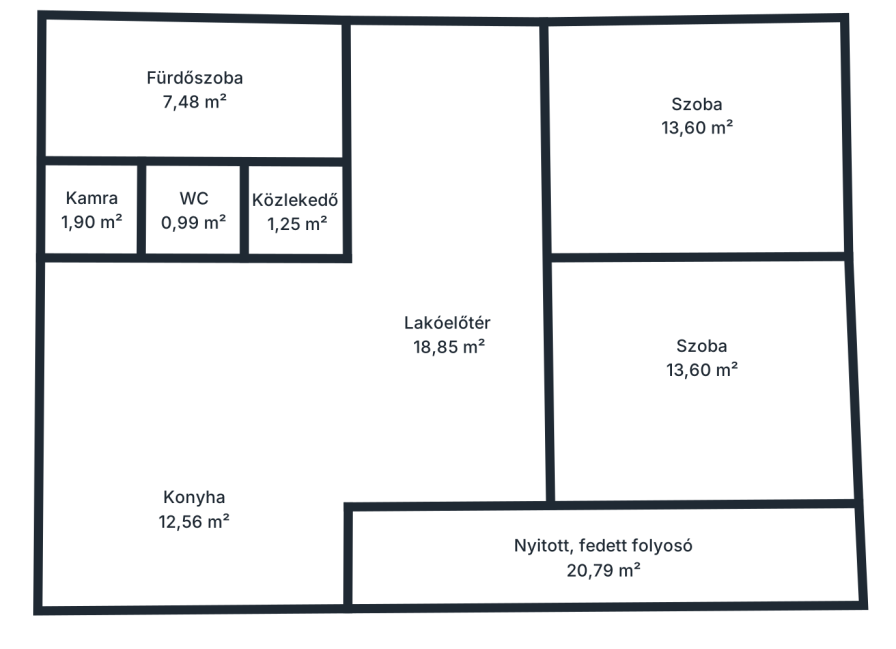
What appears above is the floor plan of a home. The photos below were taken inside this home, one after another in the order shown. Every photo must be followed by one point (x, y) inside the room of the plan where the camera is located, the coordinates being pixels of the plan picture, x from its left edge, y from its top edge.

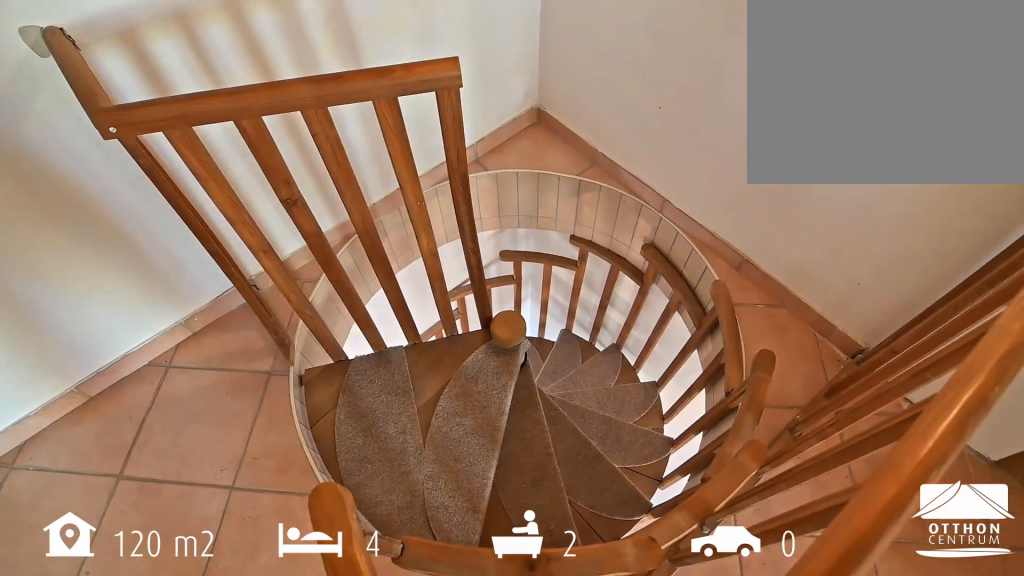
(415, 475)
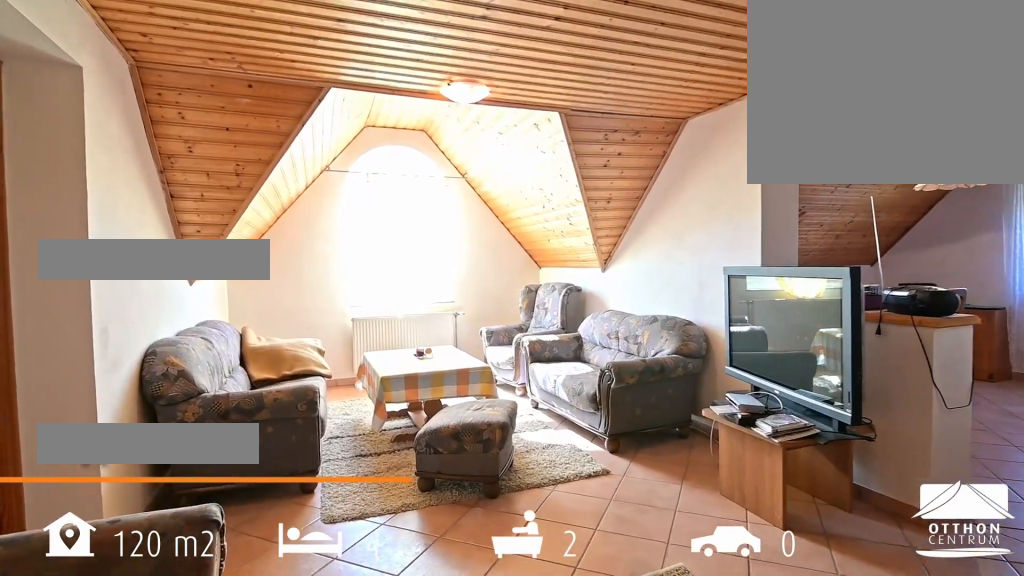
(447, 312)
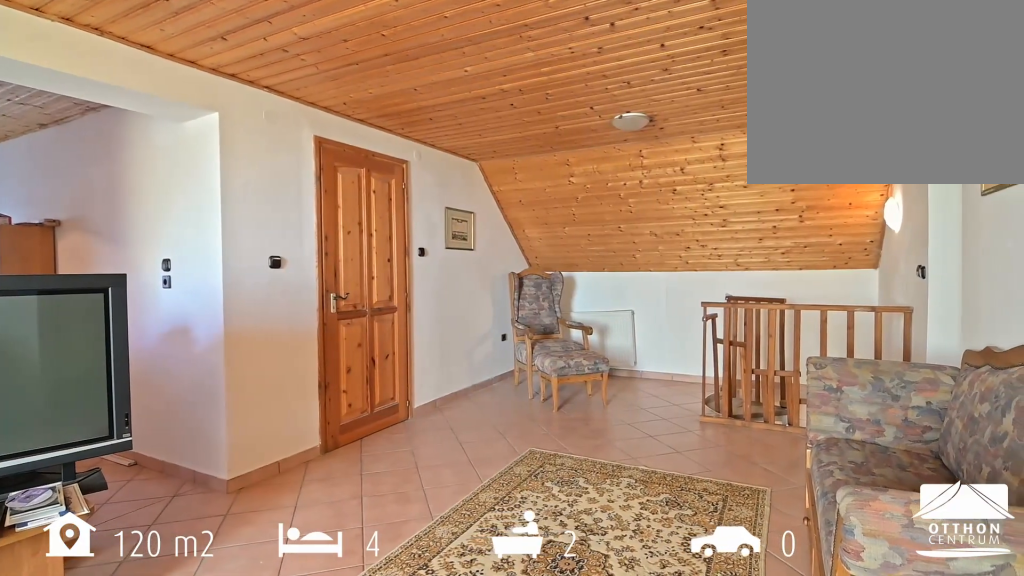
(447, 312)
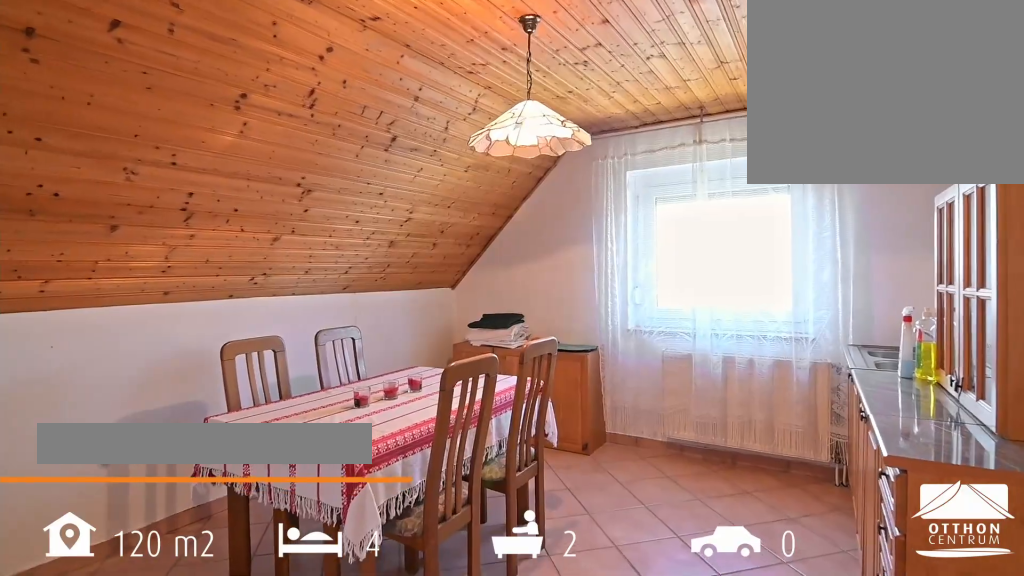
(193, 533)
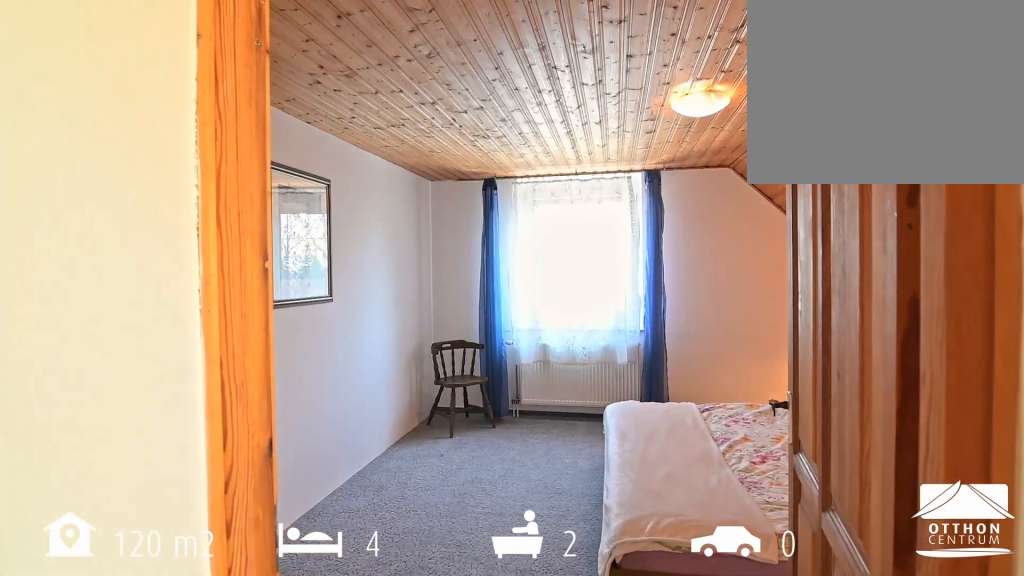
(700, 181)
